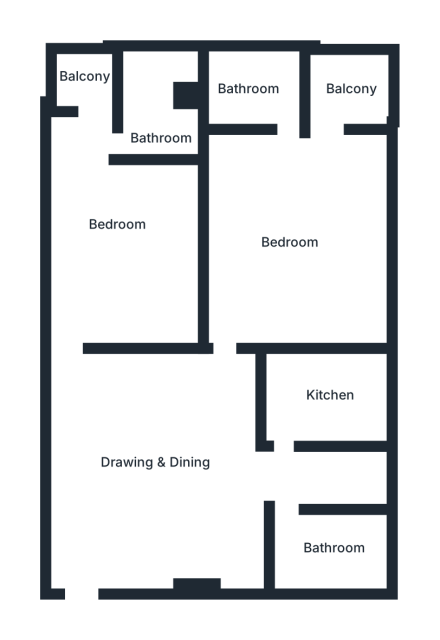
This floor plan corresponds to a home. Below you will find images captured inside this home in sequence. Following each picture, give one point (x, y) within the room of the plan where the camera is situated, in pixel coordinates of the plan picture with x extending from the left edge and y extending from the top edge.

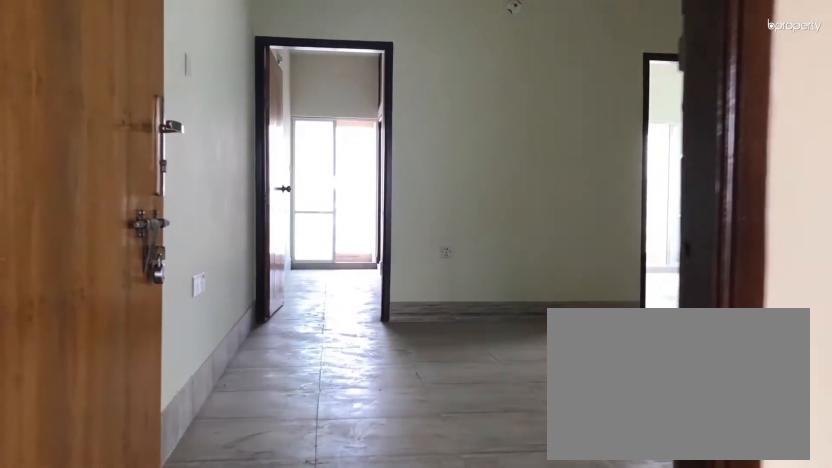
(97, 557)
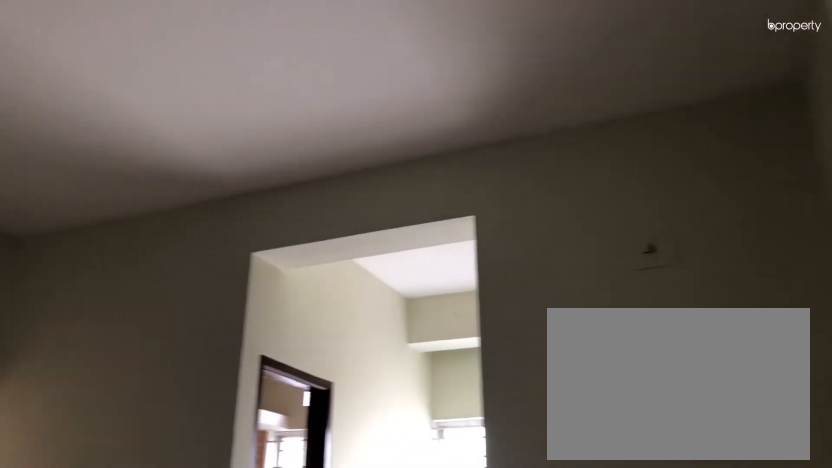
(154, 448)
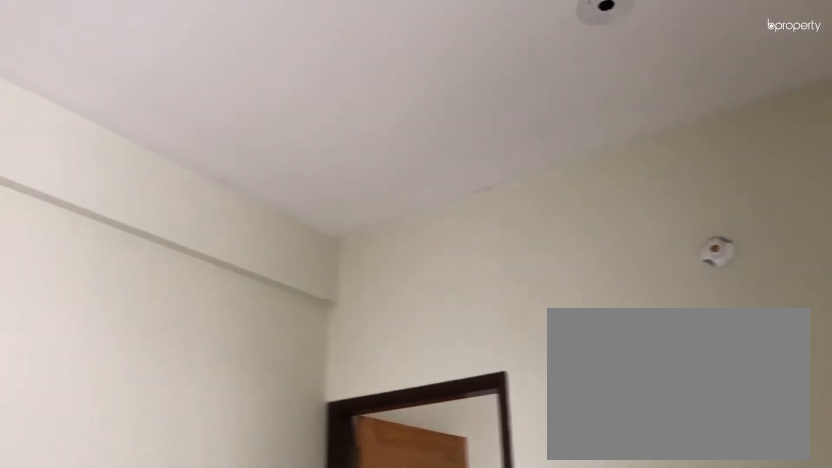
(154, 448)
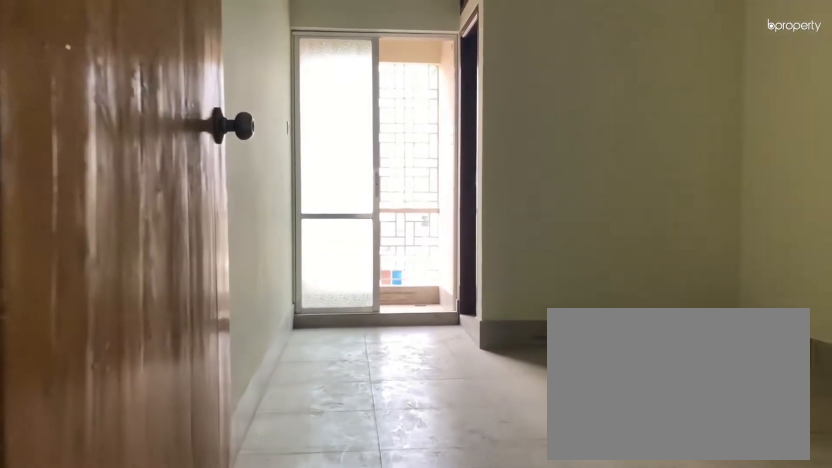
(80, 362)
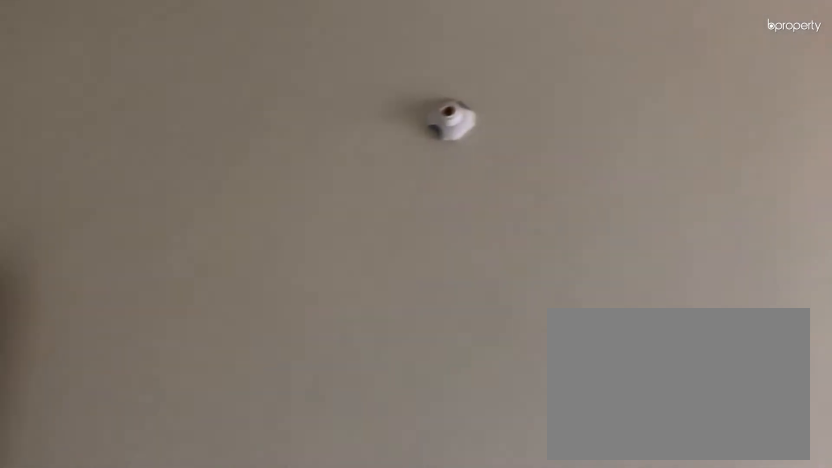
(106, 208)
